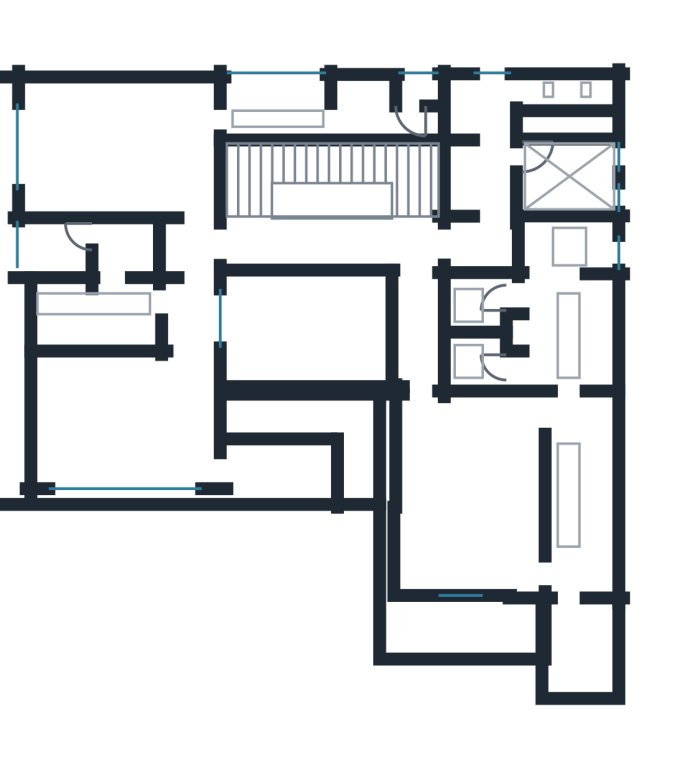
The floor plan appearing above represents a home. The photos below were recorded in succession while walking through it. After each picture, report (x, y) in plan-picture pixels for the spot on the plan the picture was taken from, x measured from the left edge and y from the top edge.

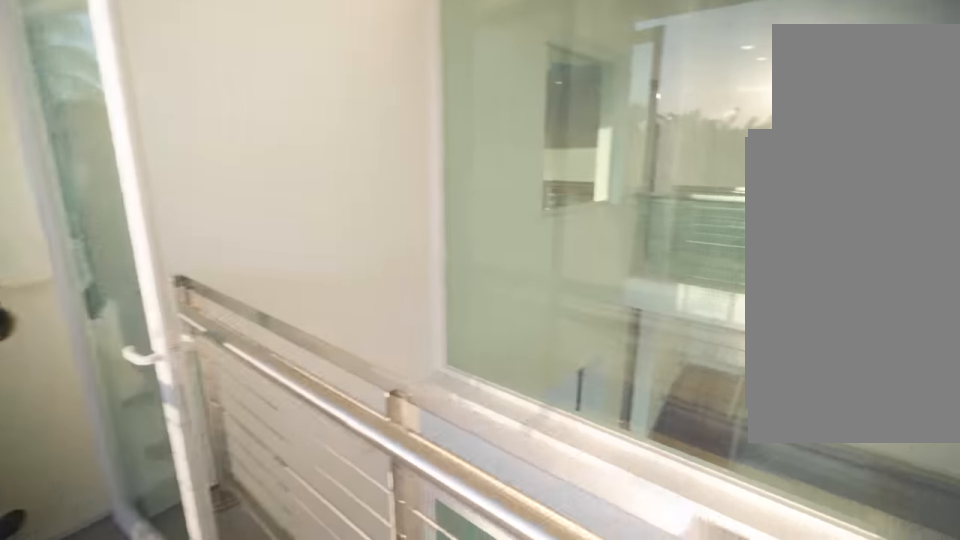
(280, 472)
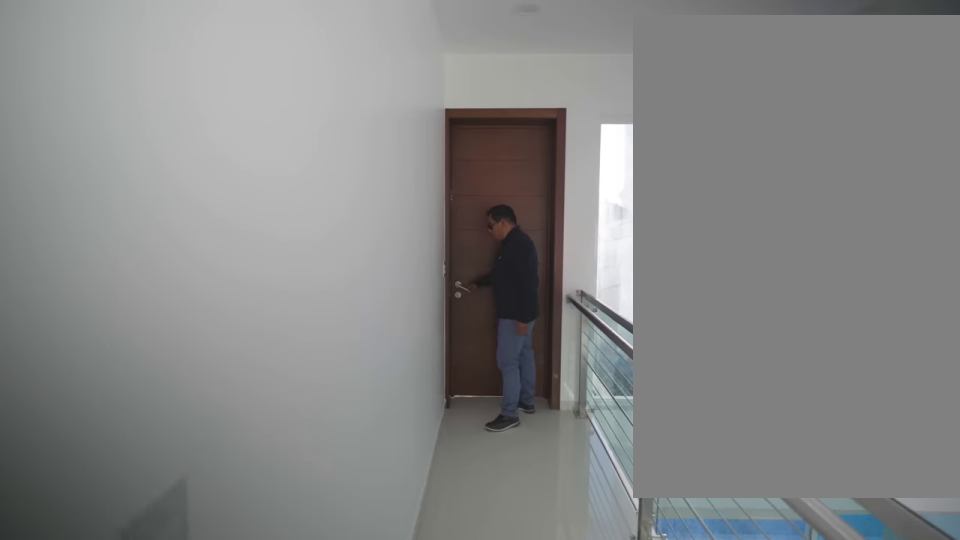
(419, 365)
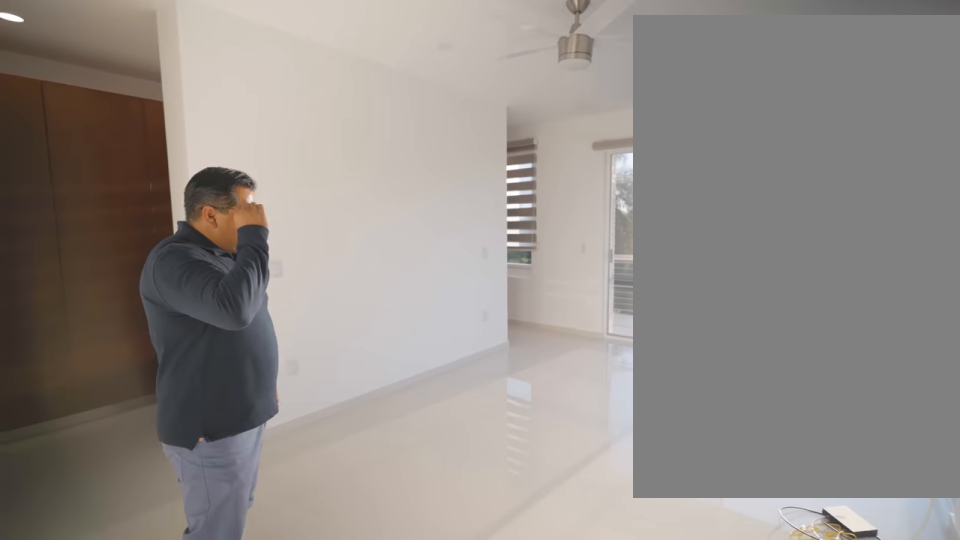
(422, 427)
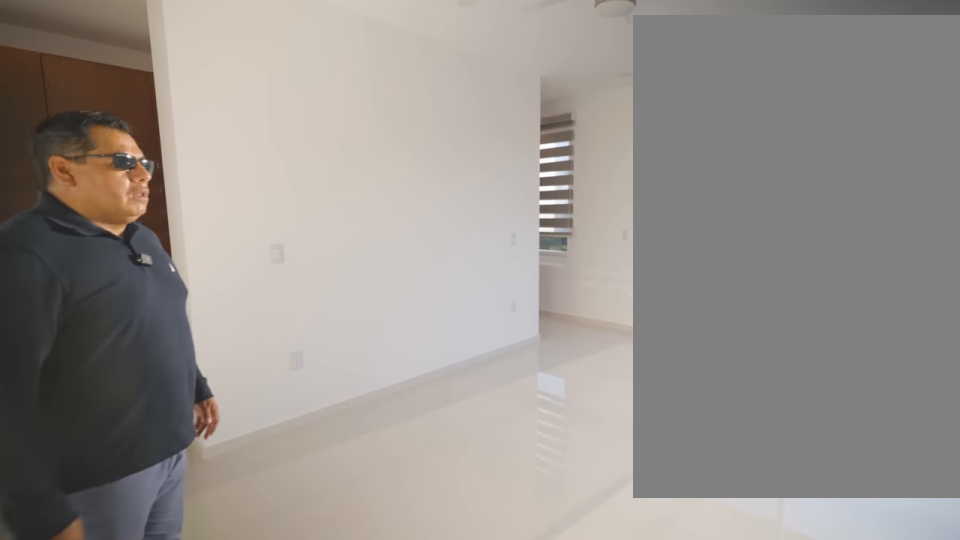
(428, 427)
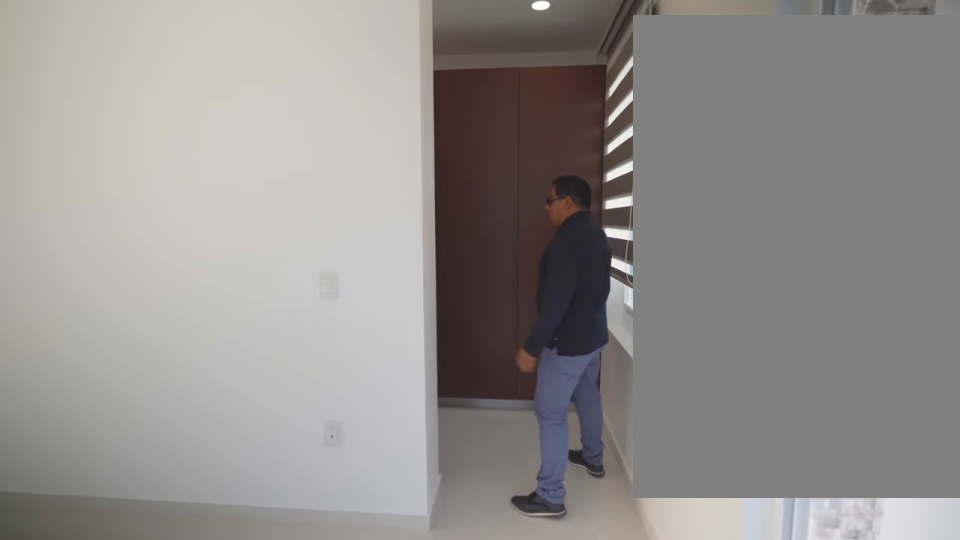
(491, 561)
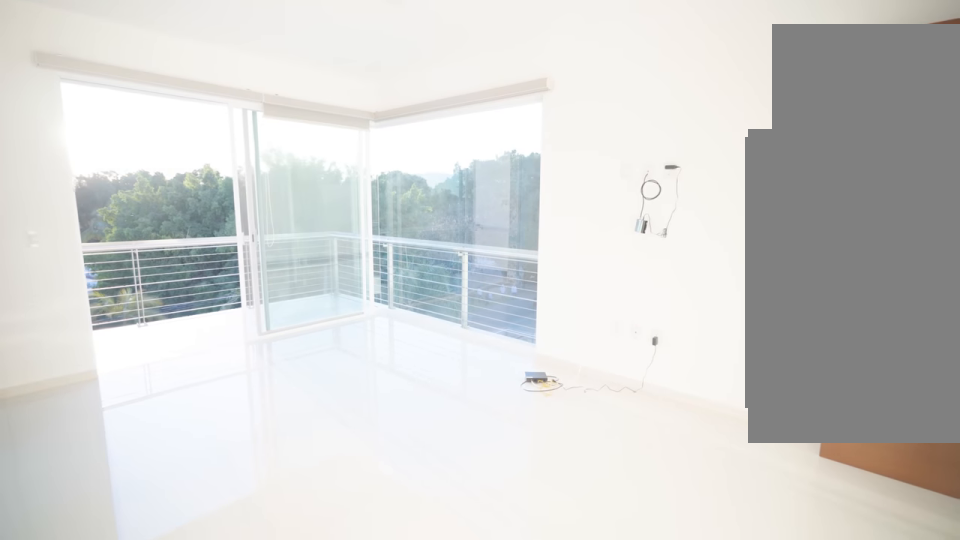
(524, 419)
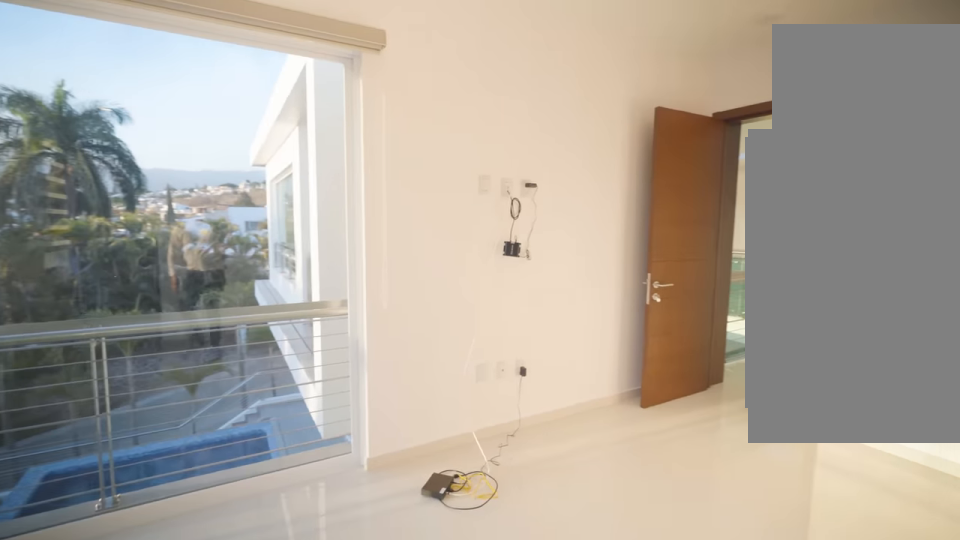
(494, 553)
